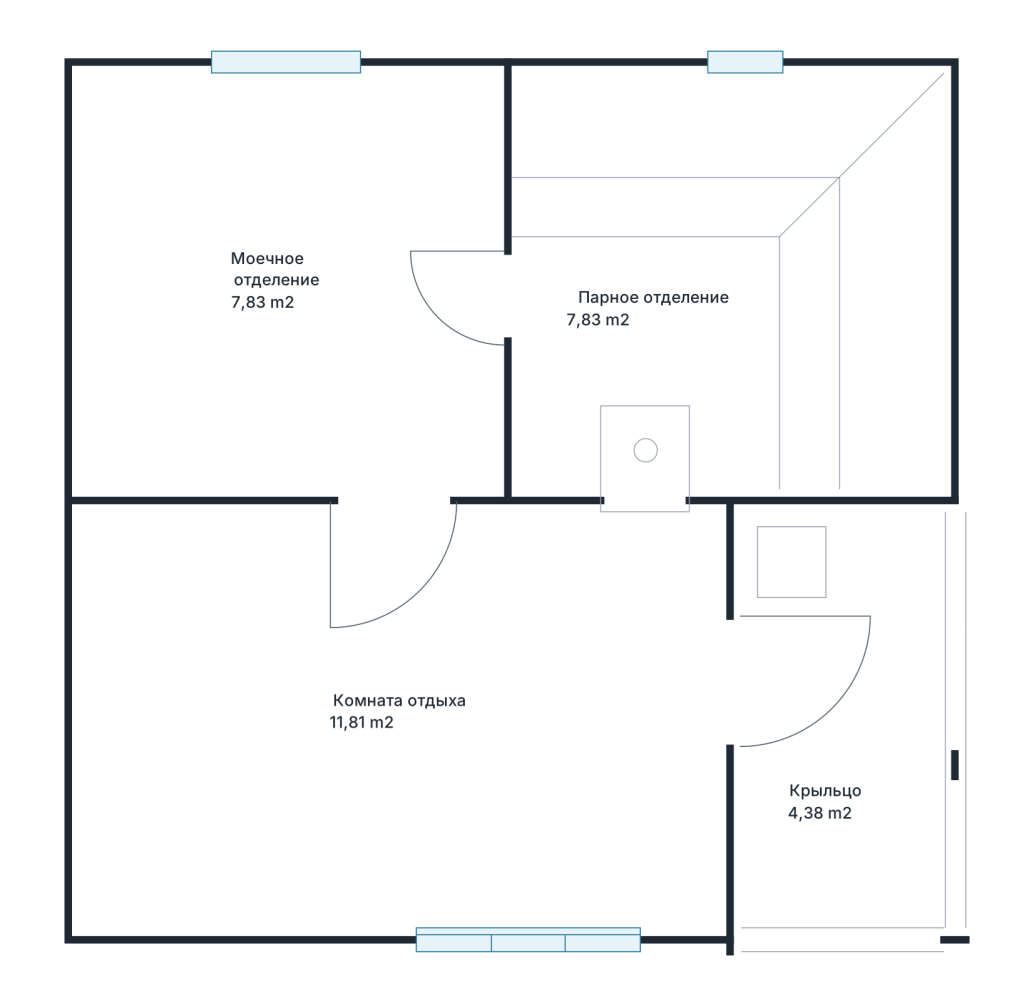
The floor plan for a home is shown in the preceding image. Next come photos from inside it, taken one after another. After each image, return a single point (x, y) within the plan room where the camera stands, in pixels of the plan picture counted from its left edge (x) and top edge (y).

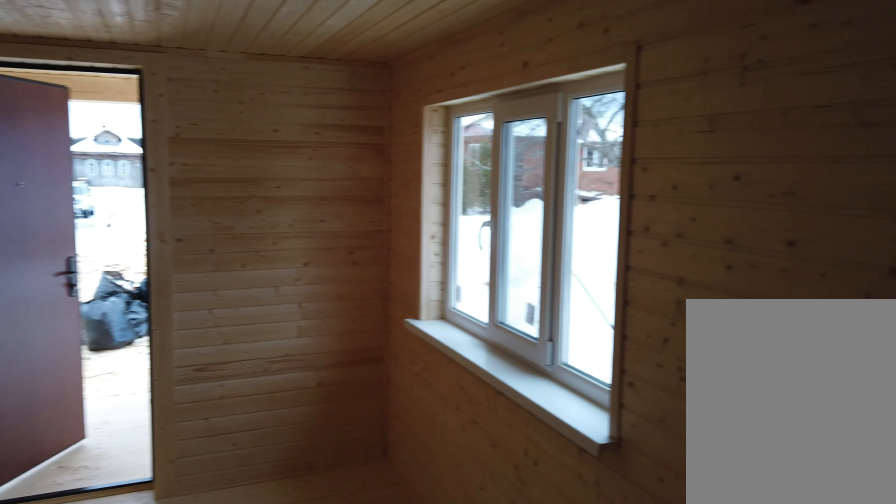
(411, 800)
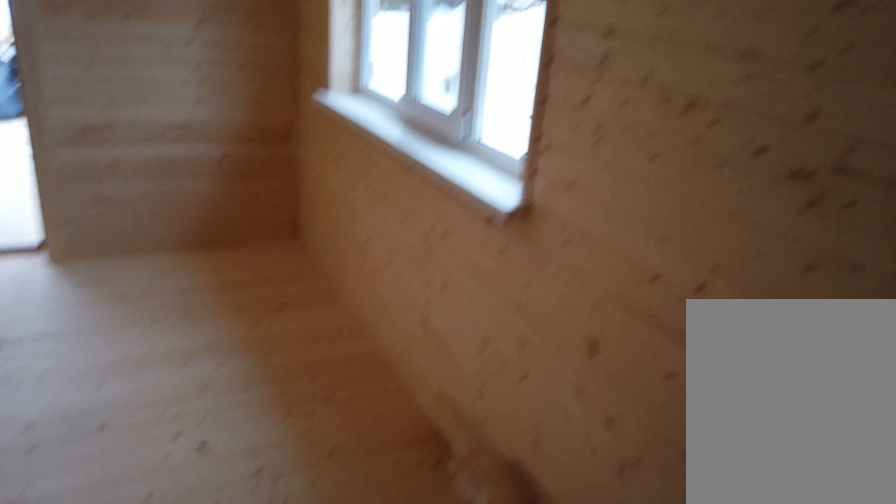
(414, 801)
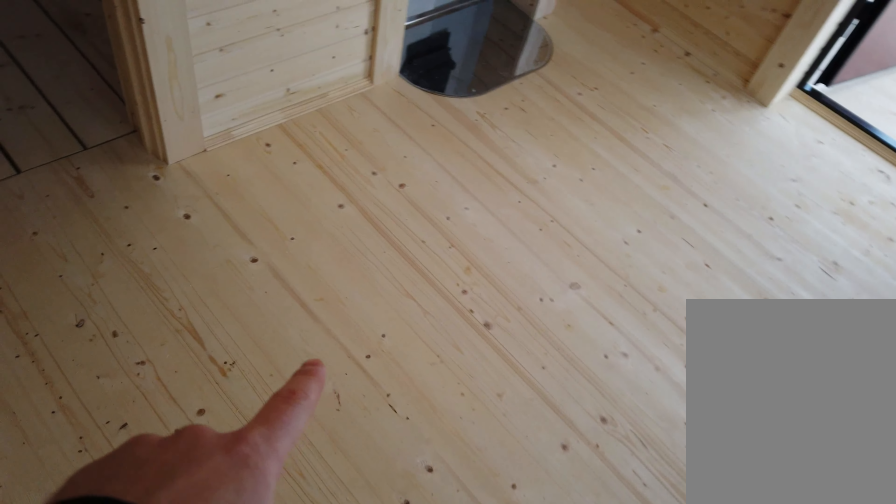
(417, 773)
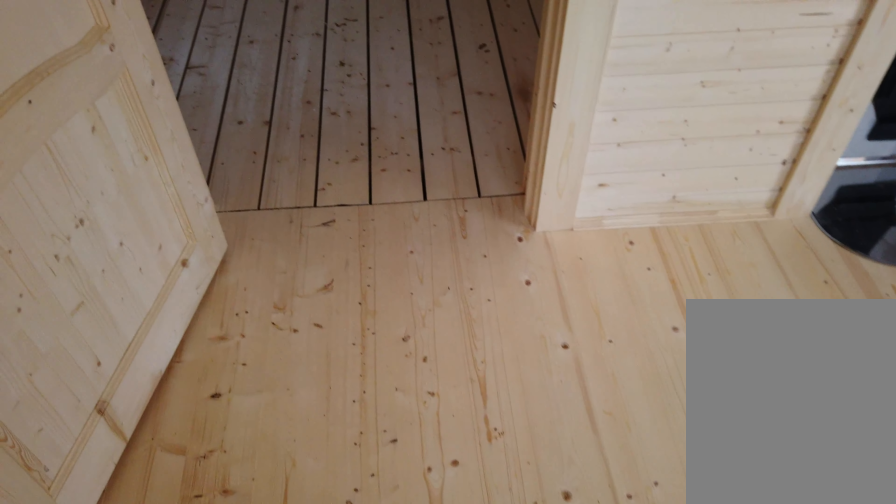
(408, 797)
